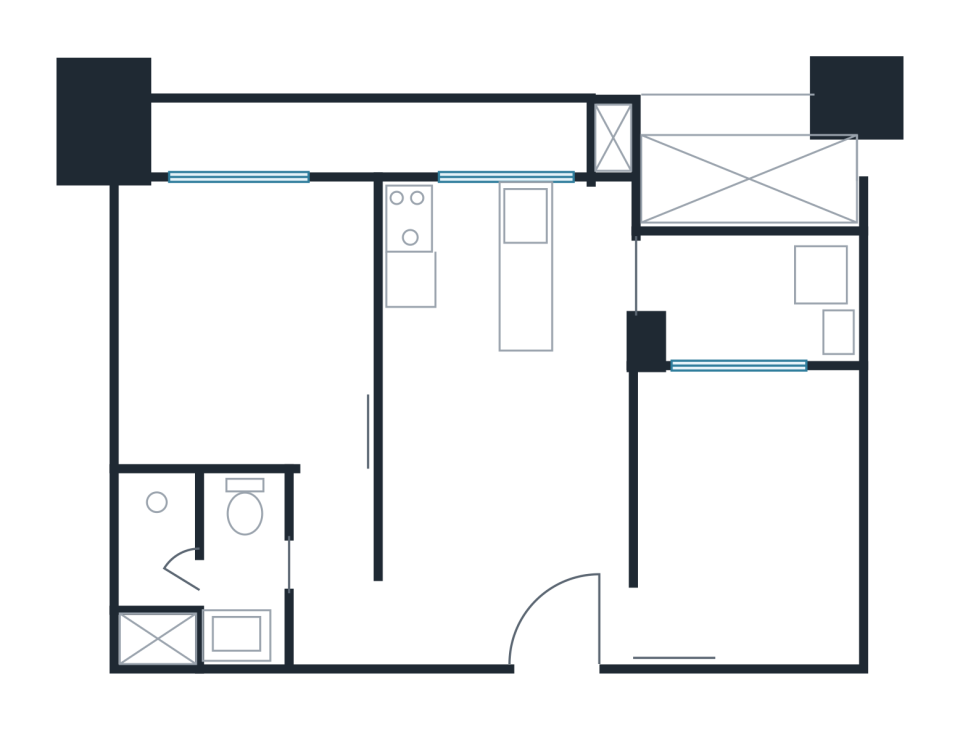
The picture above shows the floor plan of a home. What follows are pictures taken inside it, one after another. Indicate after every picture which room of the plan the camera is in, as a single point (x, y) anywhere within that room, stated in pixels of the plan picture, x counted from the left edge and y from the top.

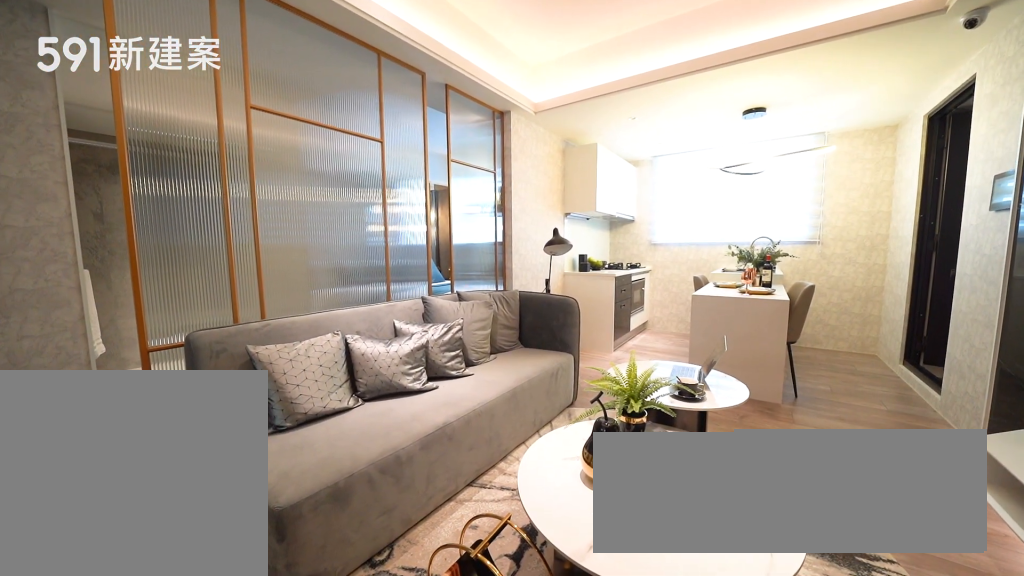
(504, 467)
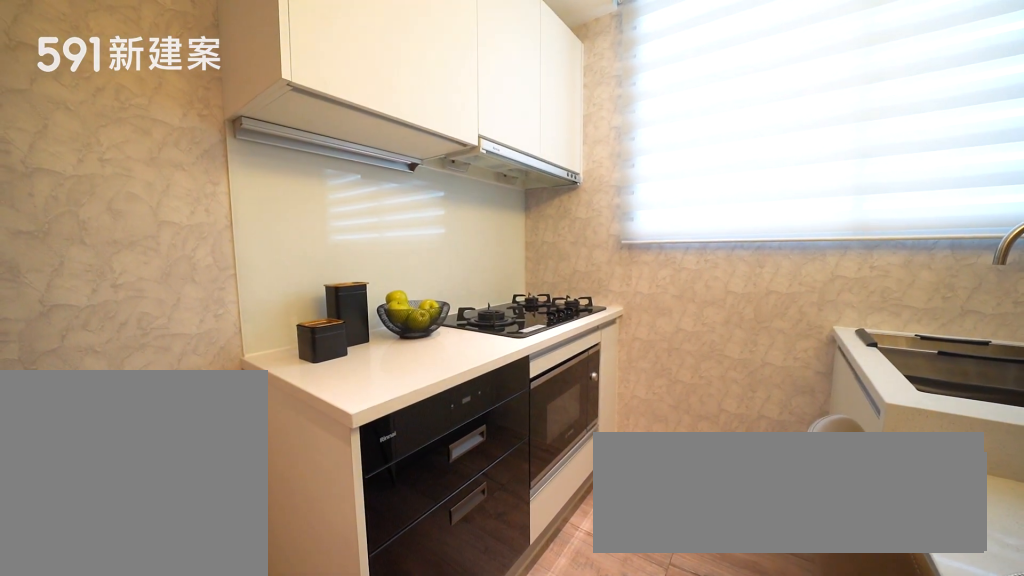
(456, 260)
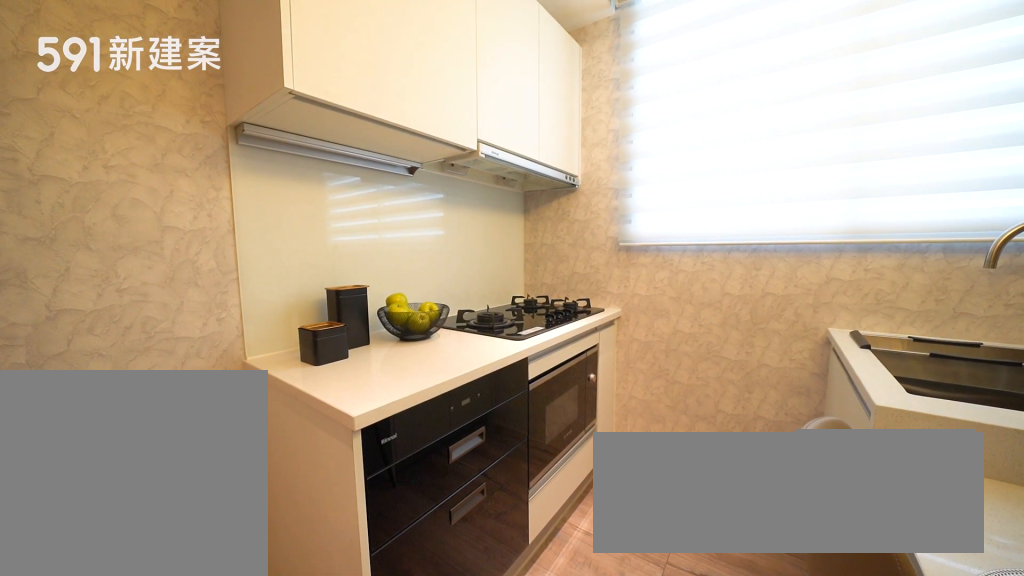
(456, 260)
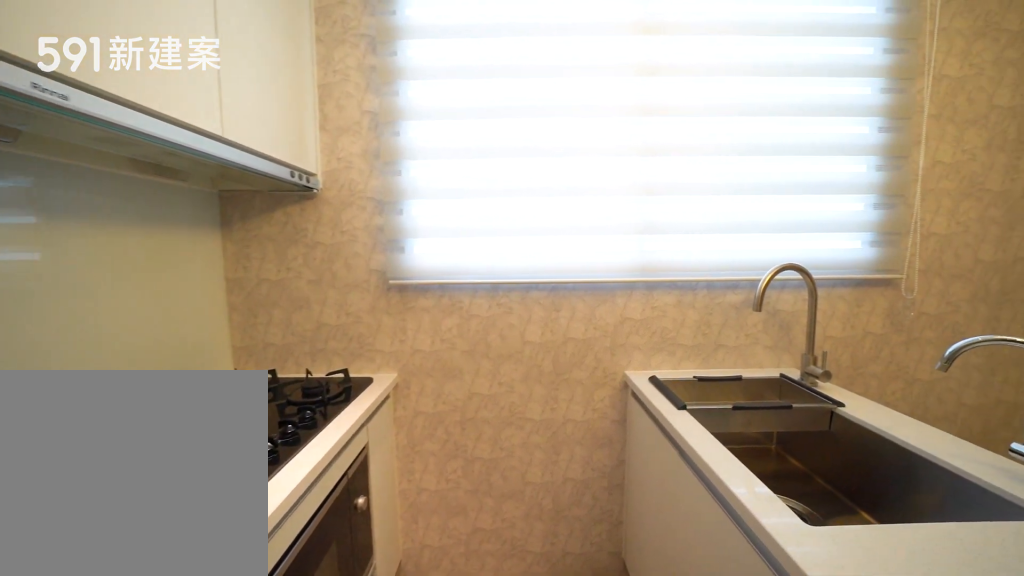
(456, 260)
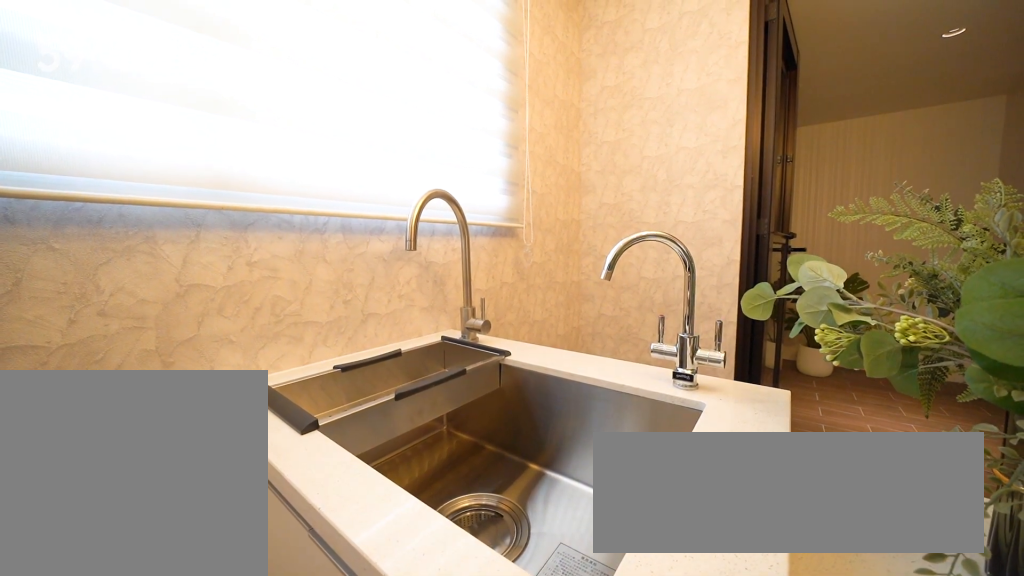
(456, 260)
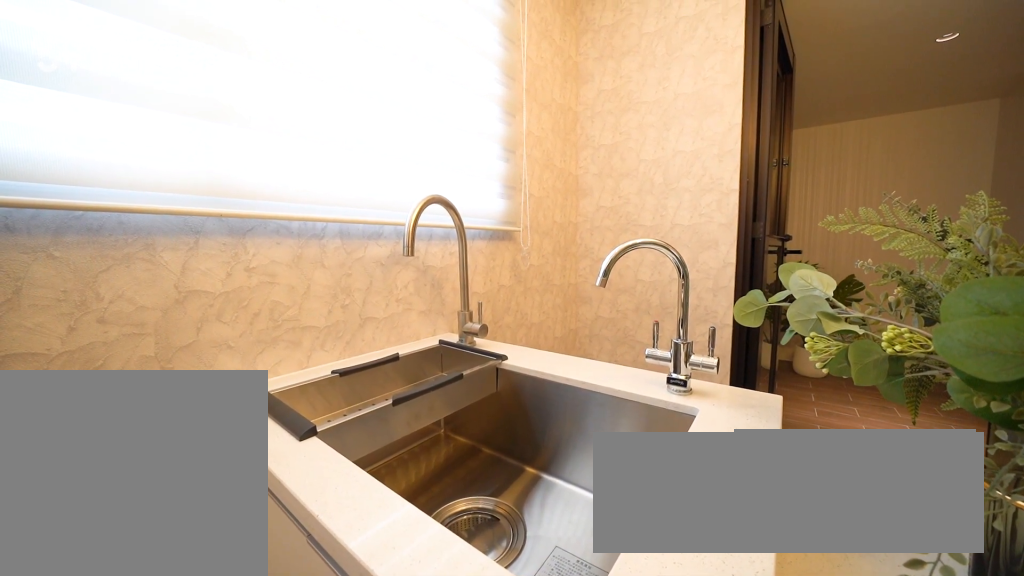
(456, 260)
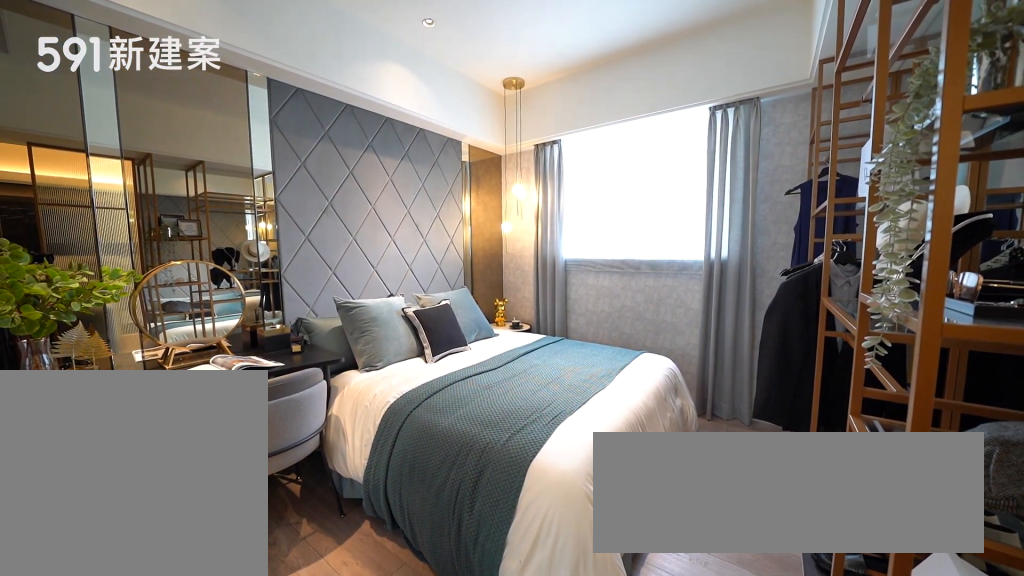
(245, 320)
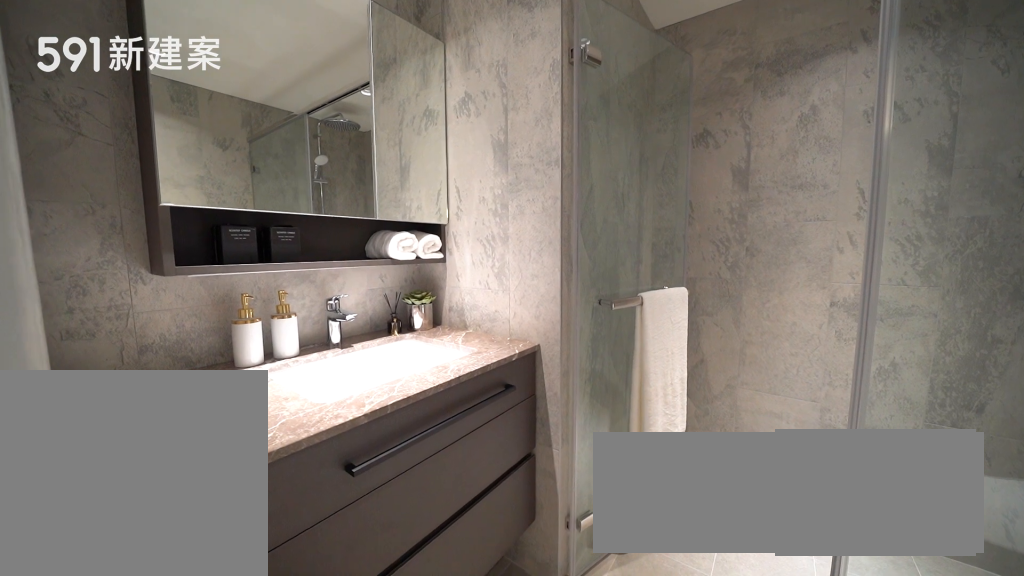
(199, 569)
